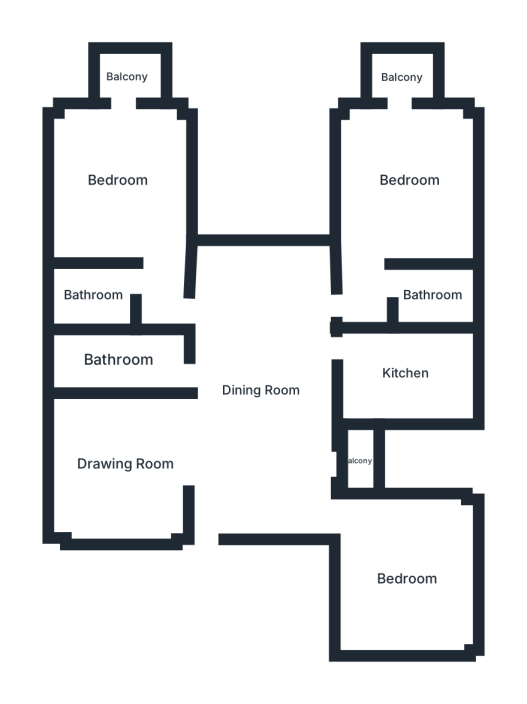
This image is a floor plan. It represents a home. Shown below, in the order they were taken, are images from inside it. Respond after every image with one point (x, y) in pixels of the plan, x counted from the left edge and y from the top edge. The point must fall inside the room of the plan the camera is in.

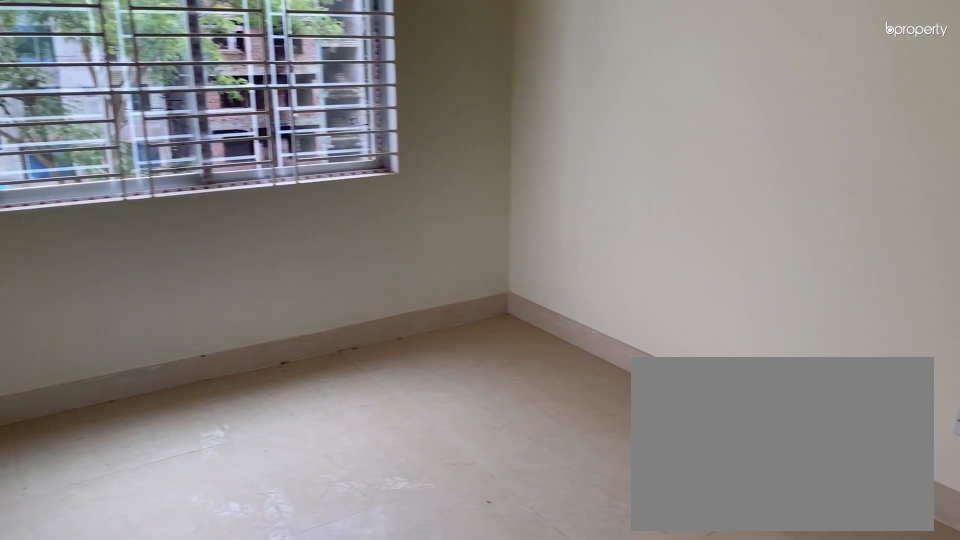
(407, 576)
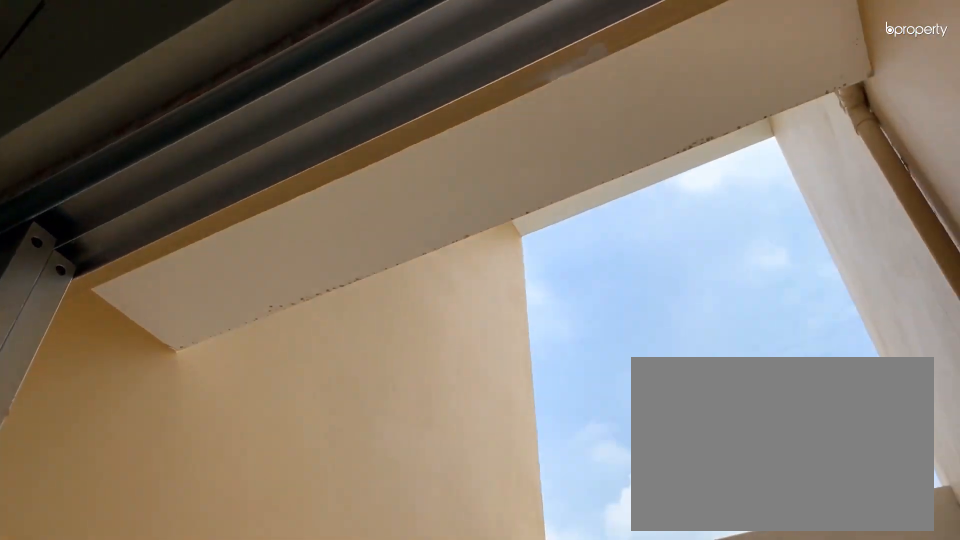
(355, 462)
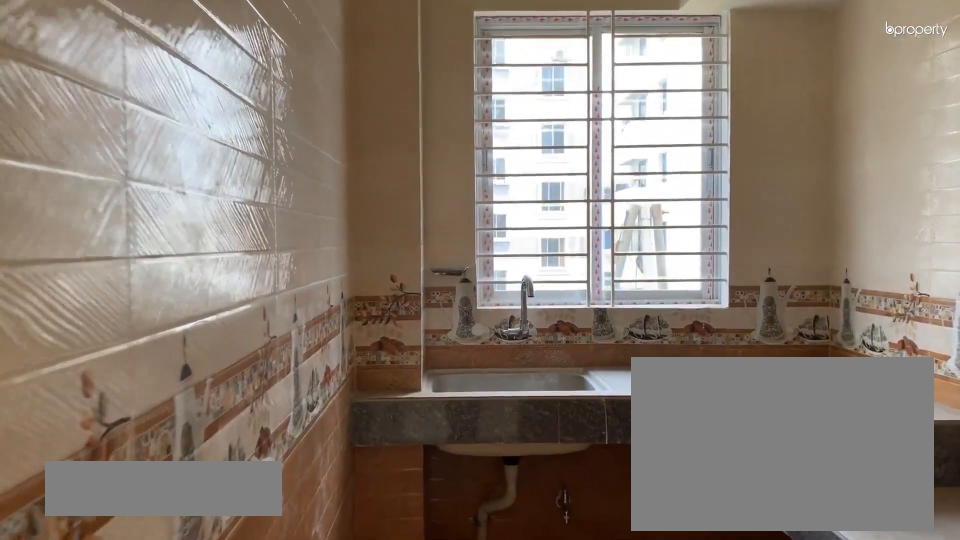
(400, 373)
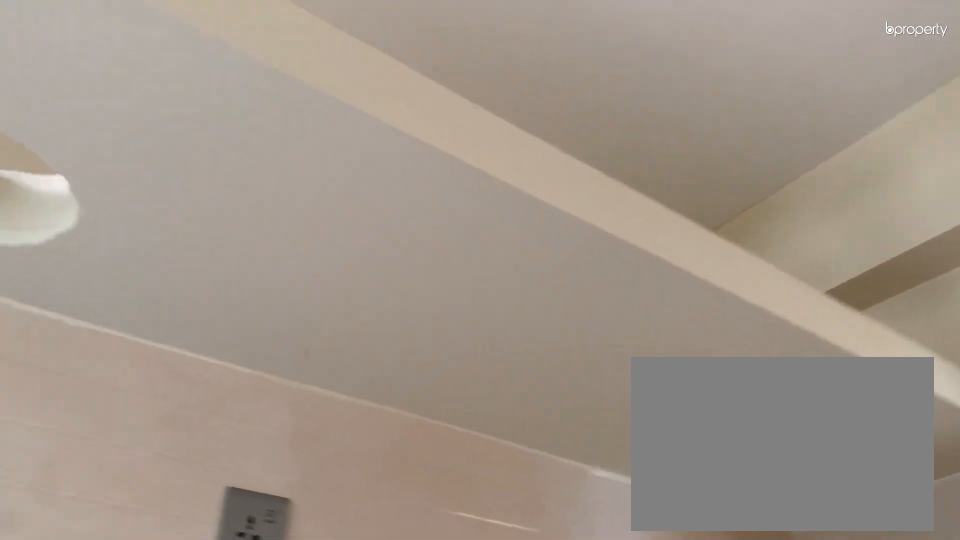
(399, 373)
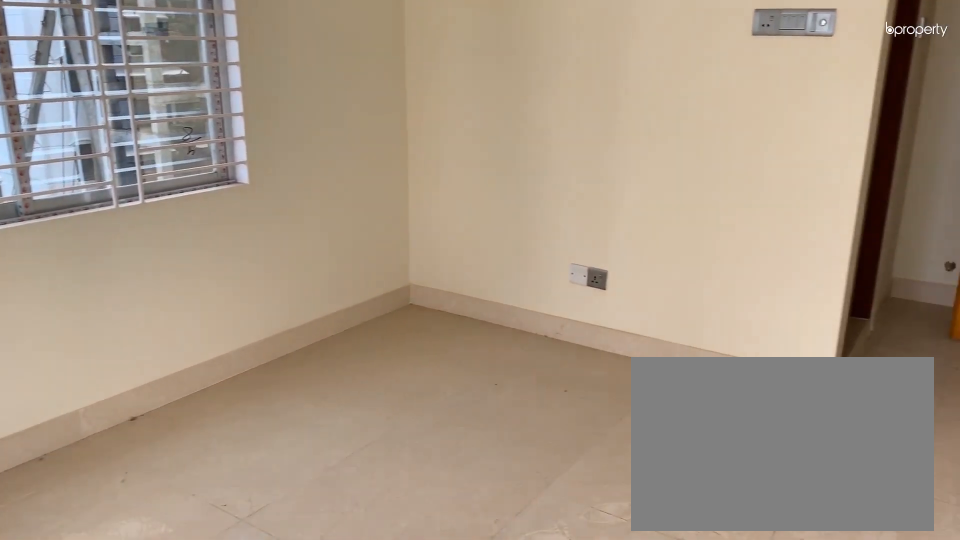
(406, 182)
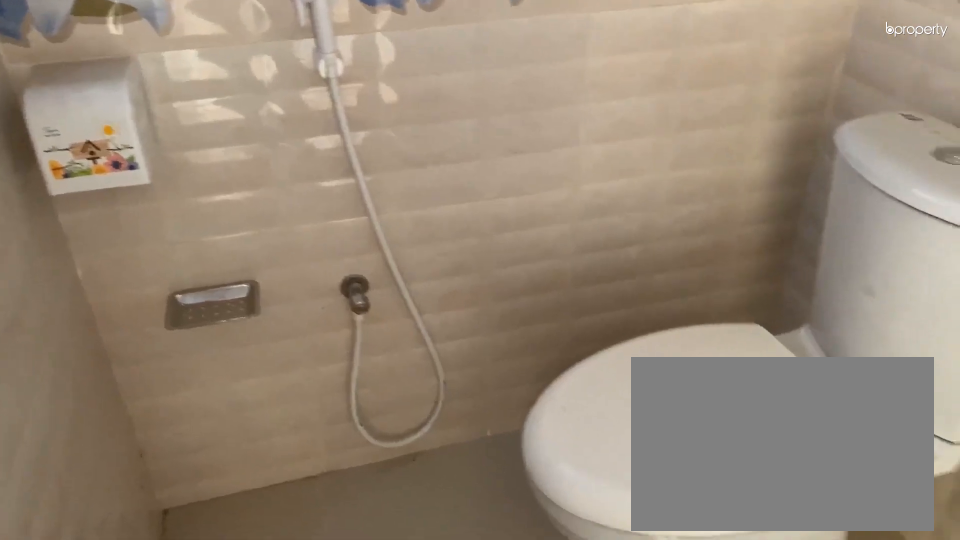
(432, 297)
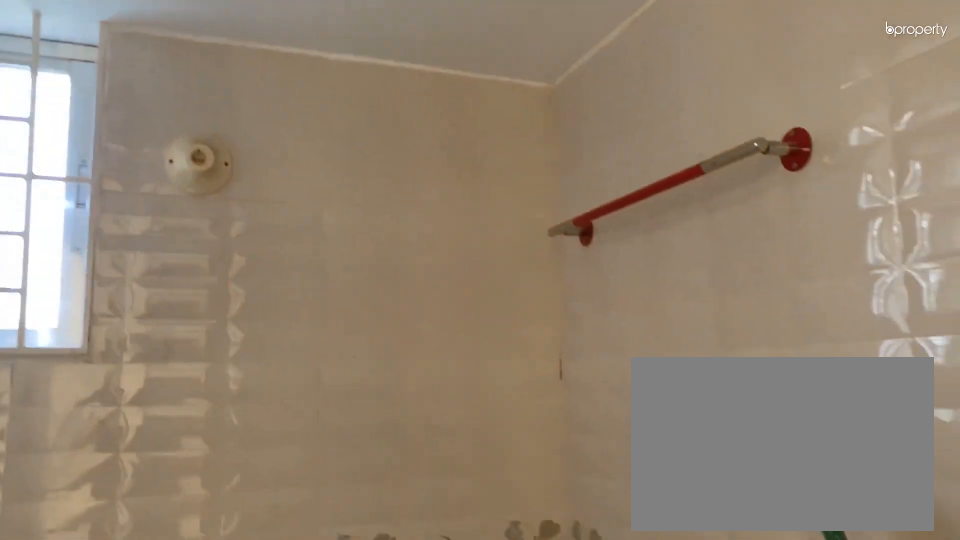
(433, 297)
